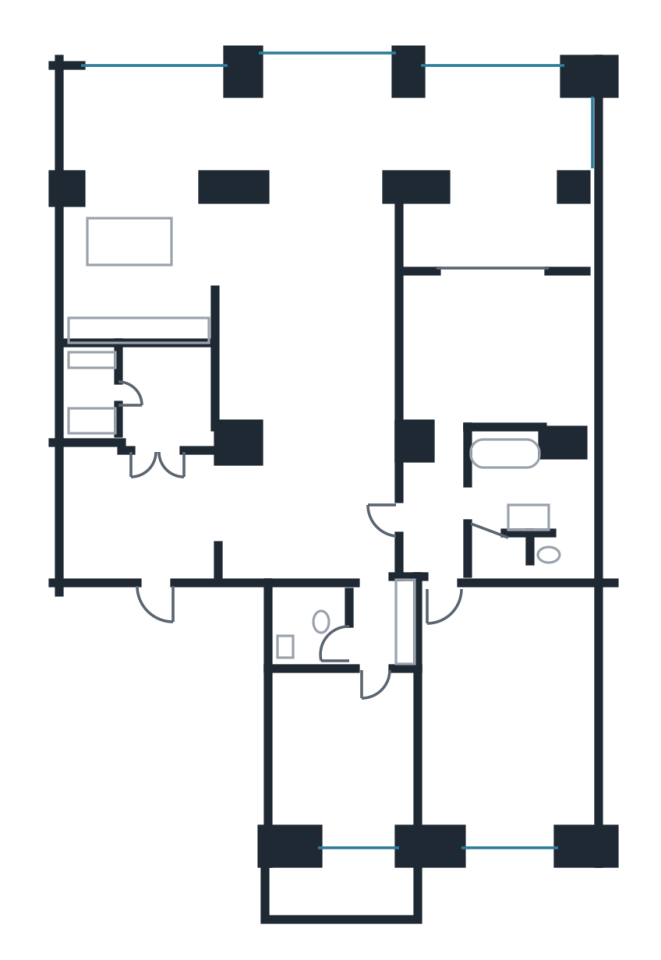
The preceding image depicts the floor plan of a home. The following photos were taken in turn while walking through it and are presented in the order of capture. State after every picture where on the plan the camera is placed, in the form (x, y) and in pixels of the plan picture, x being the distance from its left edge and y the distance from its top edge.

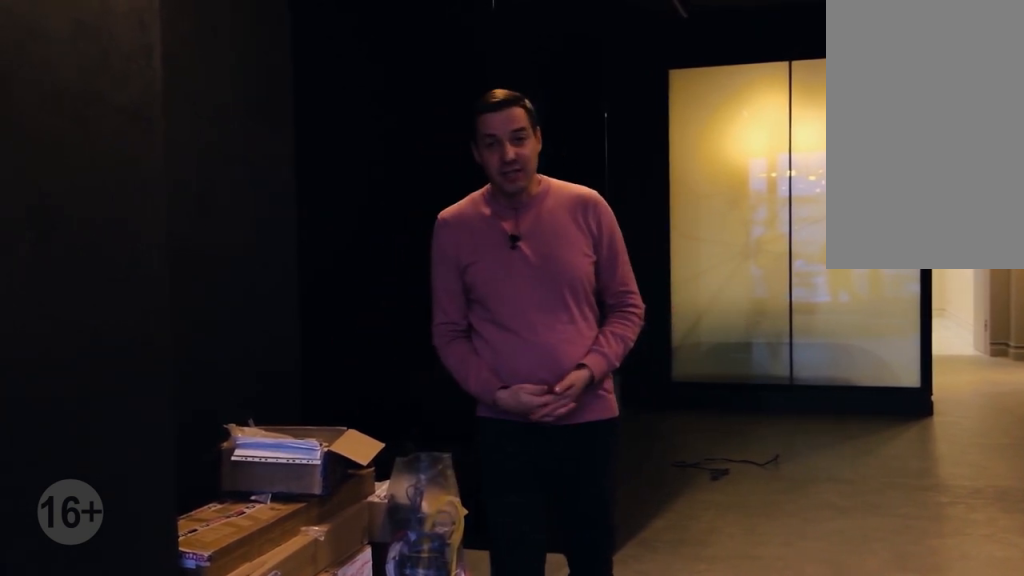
(513, 123)
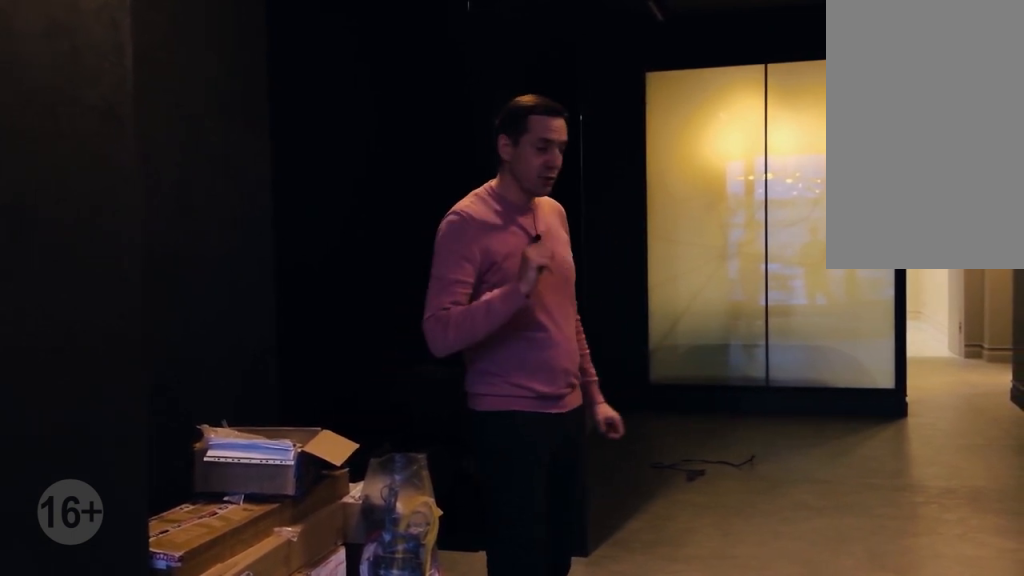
(513, 125)
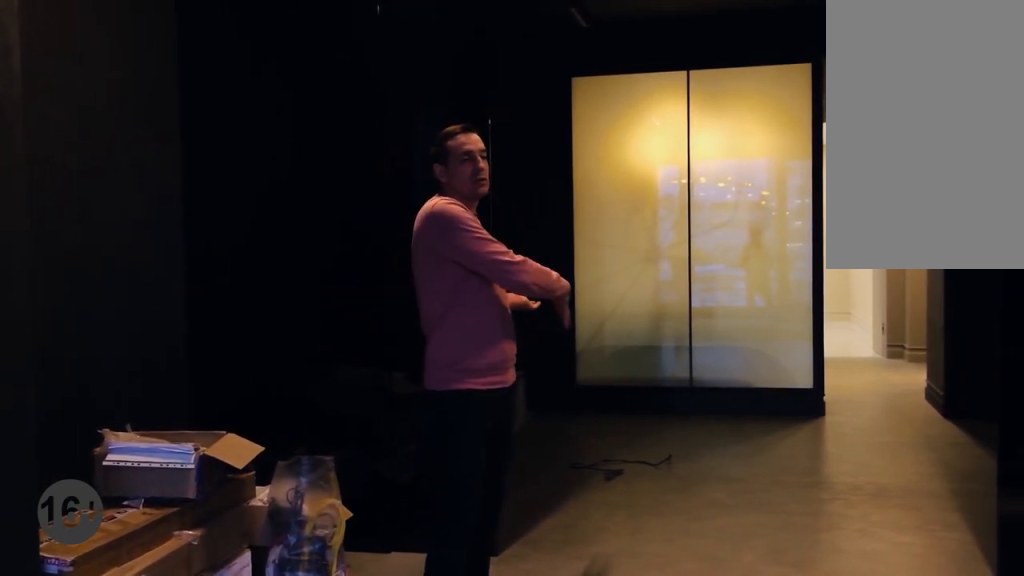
(499, 193)
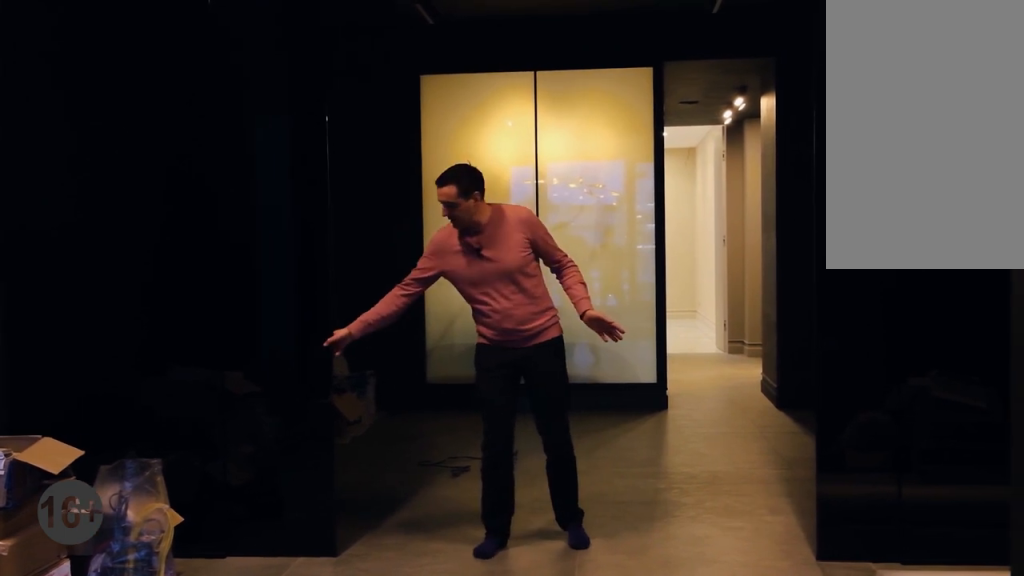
(497, 226)
